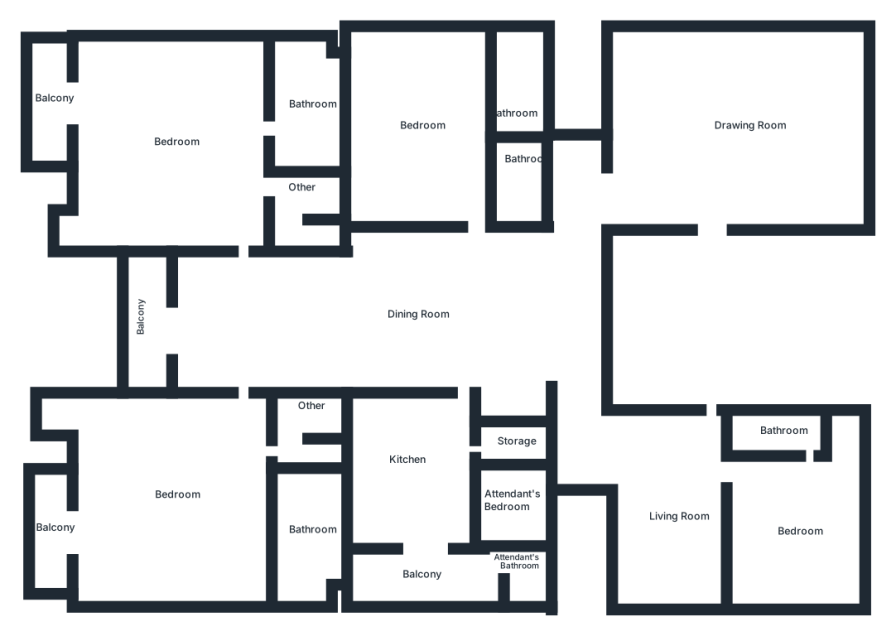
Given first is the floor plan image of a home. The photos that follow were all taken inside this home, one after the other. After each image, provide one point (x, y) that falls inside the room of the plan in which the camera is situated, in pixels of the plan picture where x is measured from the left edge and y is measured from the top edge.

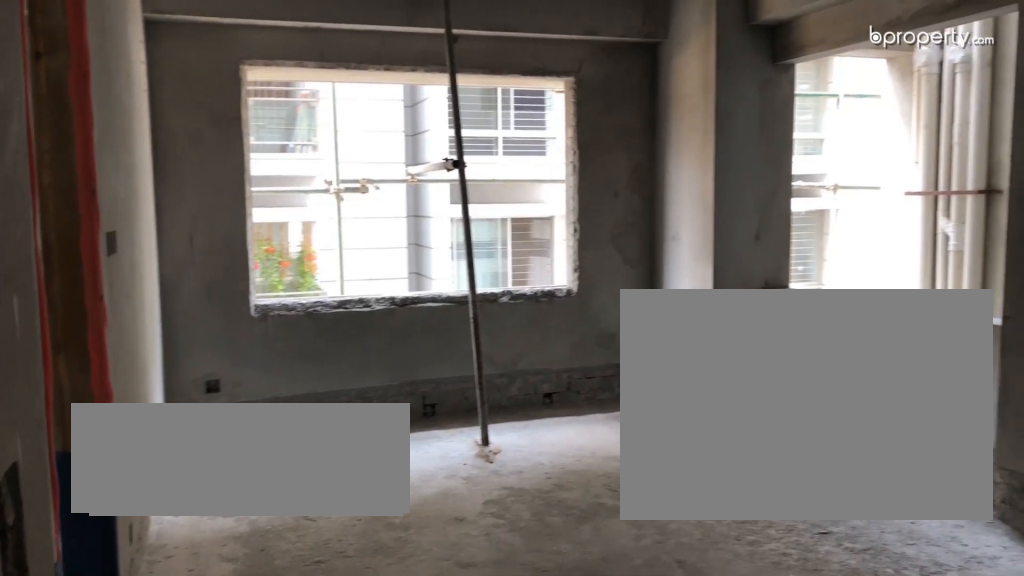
(677, 492)
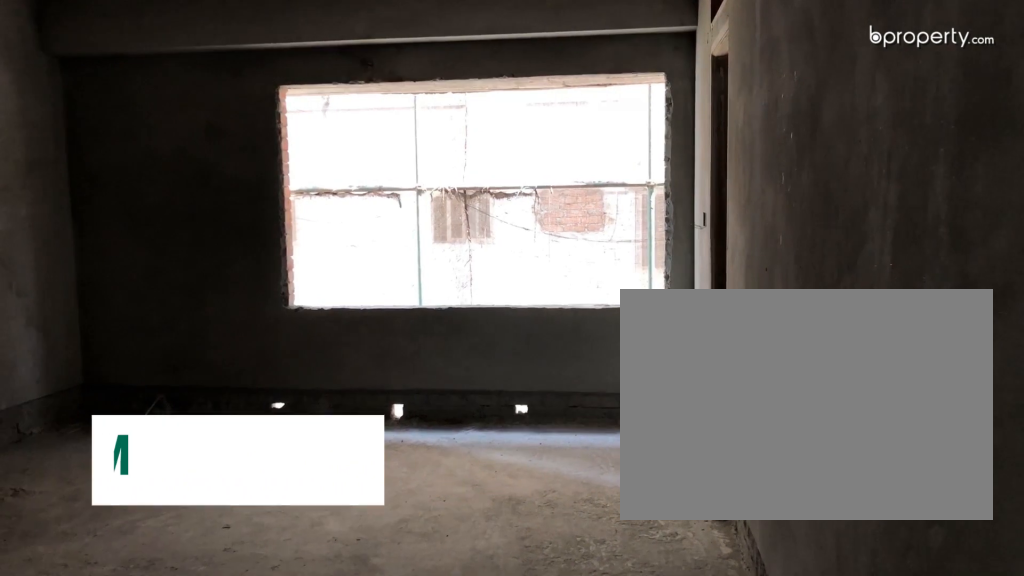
(423, 138)
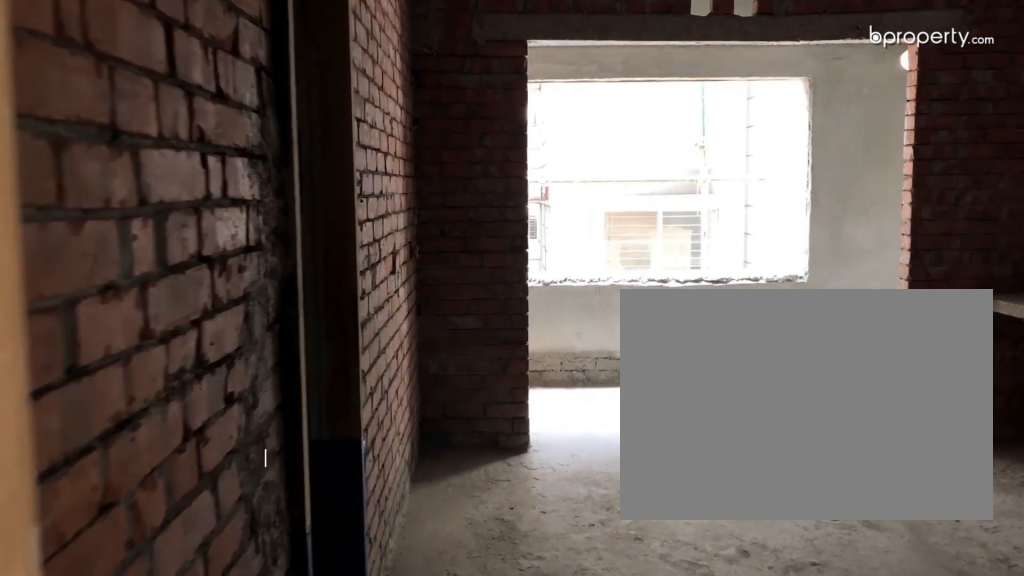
(411, 489)
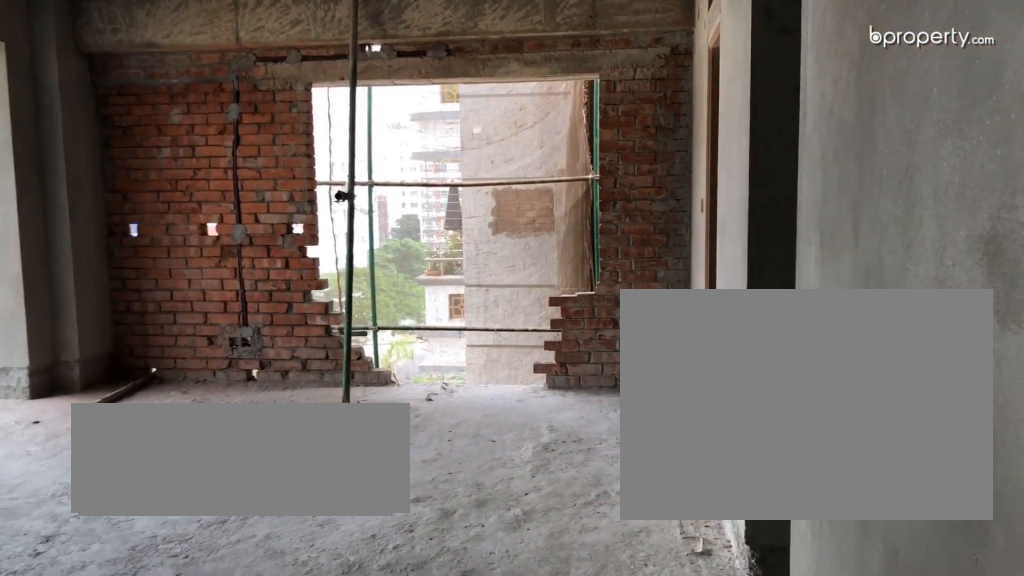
(194, 156)
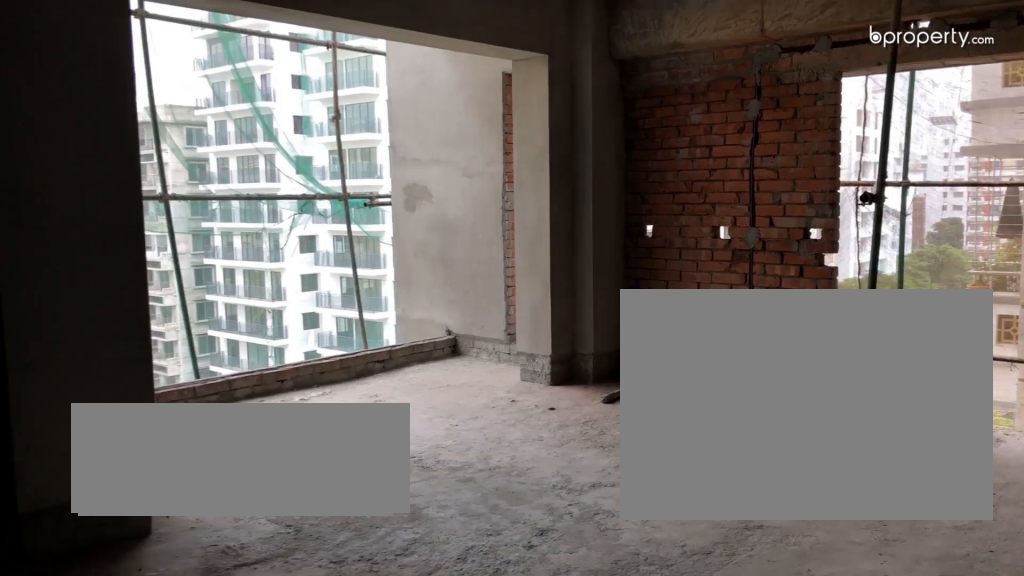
(194, 156)
